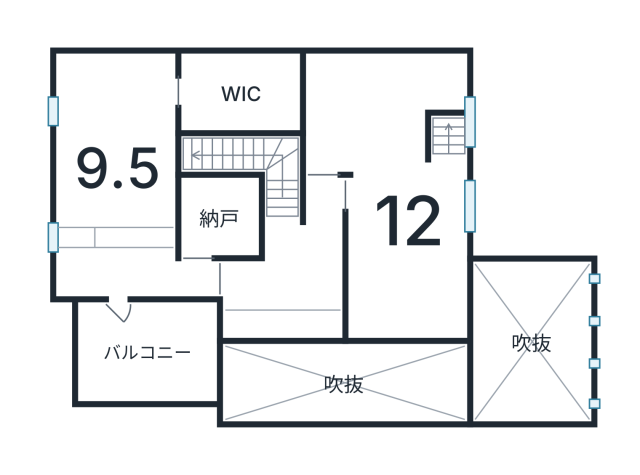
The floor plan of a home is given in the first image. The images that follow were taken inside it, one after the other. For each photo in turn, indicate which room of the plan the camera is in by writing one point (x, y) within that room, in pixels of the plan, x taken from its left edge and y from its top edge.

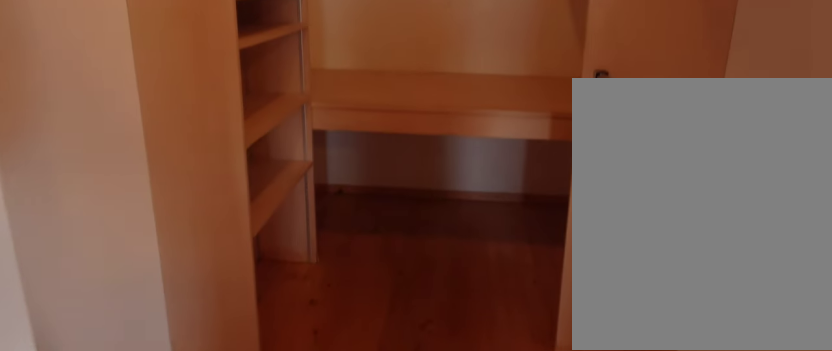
(239, 95)
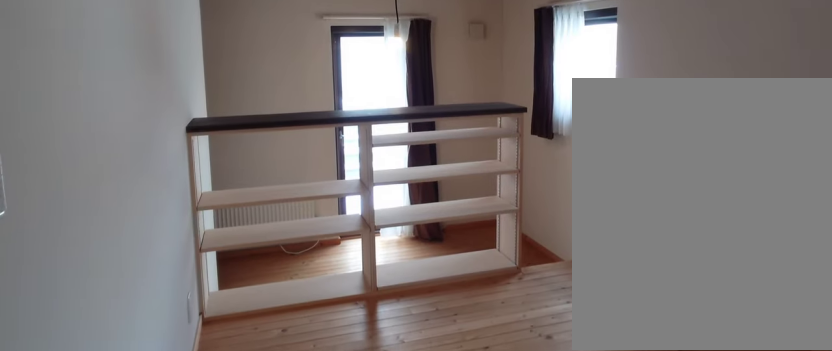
(103, 162)
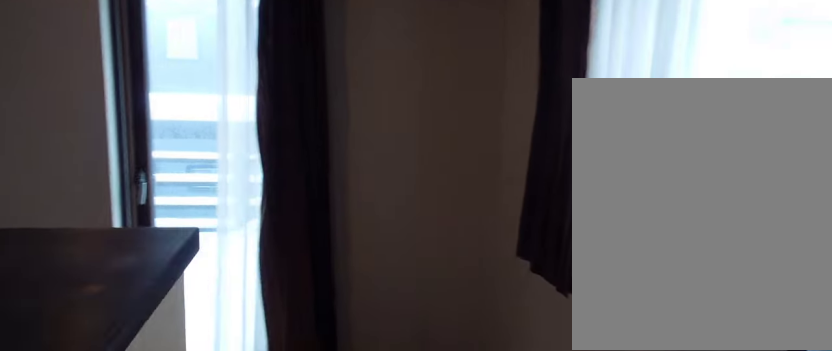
(103, 162)
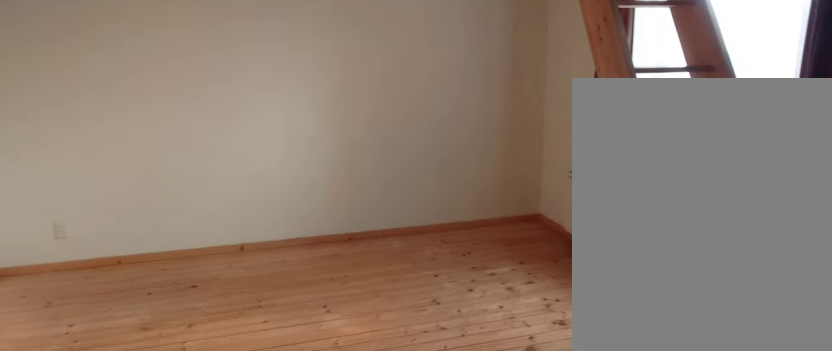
(402, 204)
